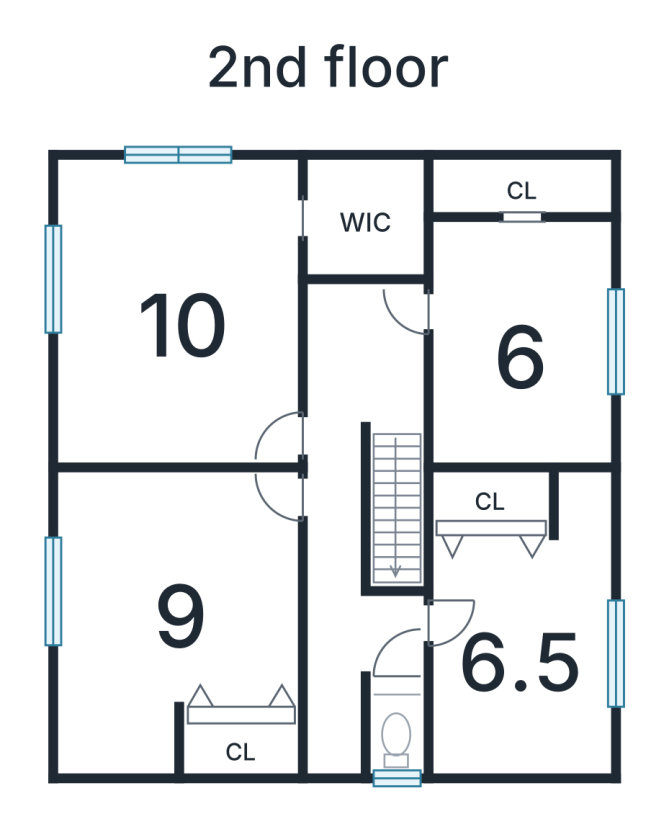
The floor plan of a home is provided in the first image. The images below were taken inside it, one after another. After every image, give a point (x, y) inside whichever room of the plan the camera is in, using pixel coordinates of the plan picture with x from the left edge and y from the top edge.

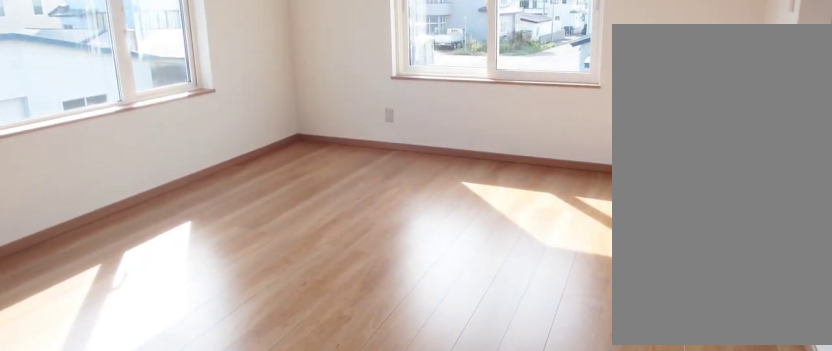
(180, 324)
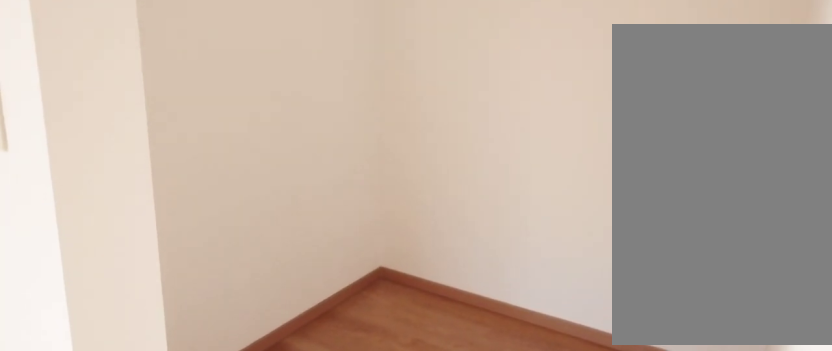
(357, 229)
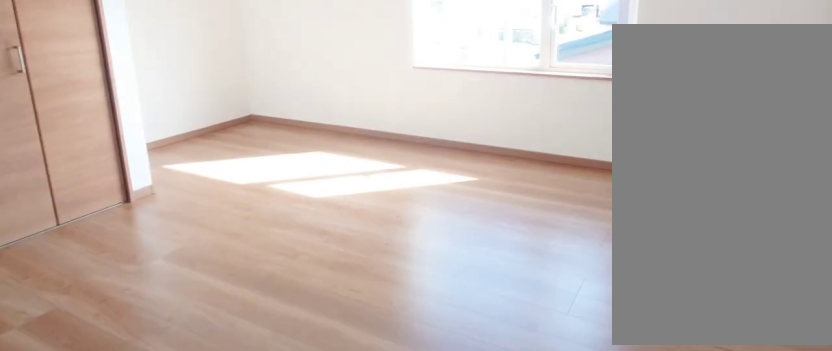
(175, 617)
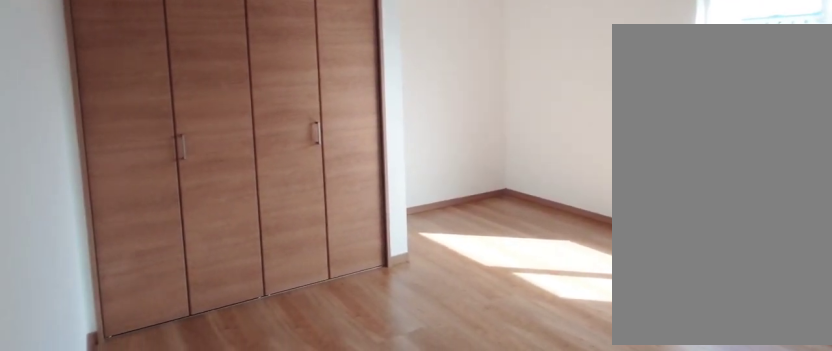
(175, 617)
